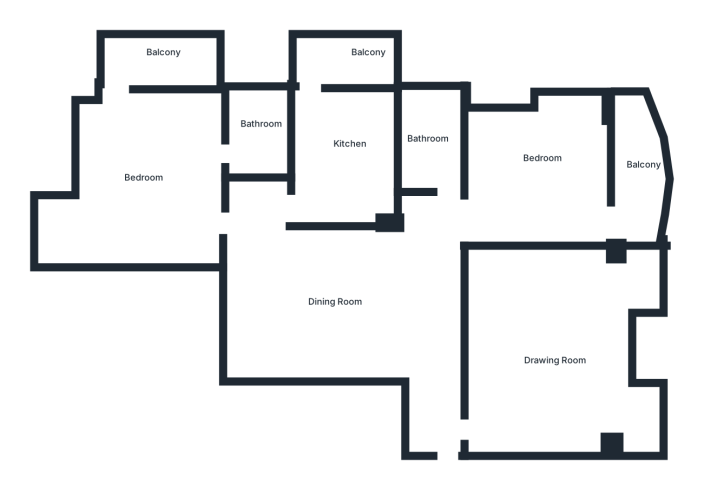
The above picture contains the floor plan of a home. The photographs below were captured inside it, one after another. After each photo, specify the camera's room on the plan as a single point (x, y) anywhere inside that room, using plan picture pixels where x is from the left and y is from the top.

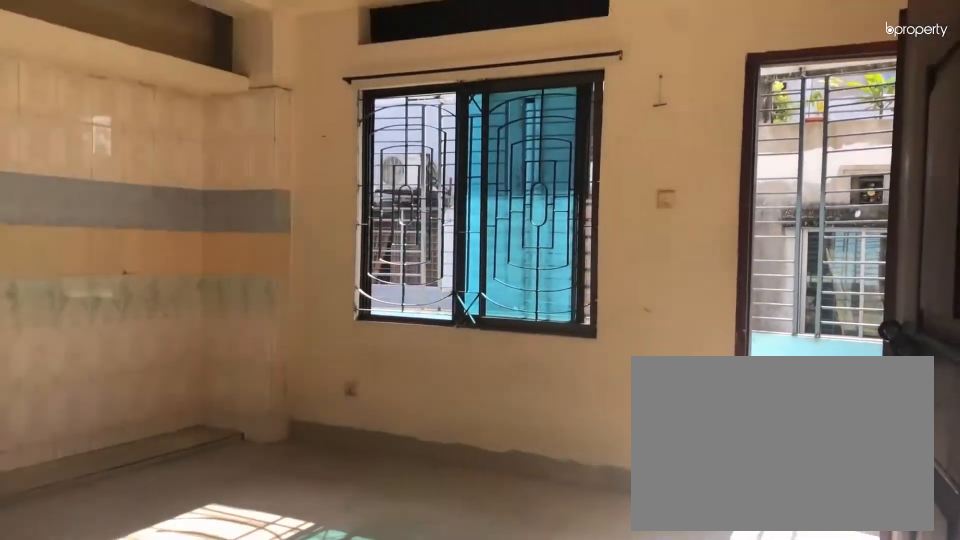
(531, 187)
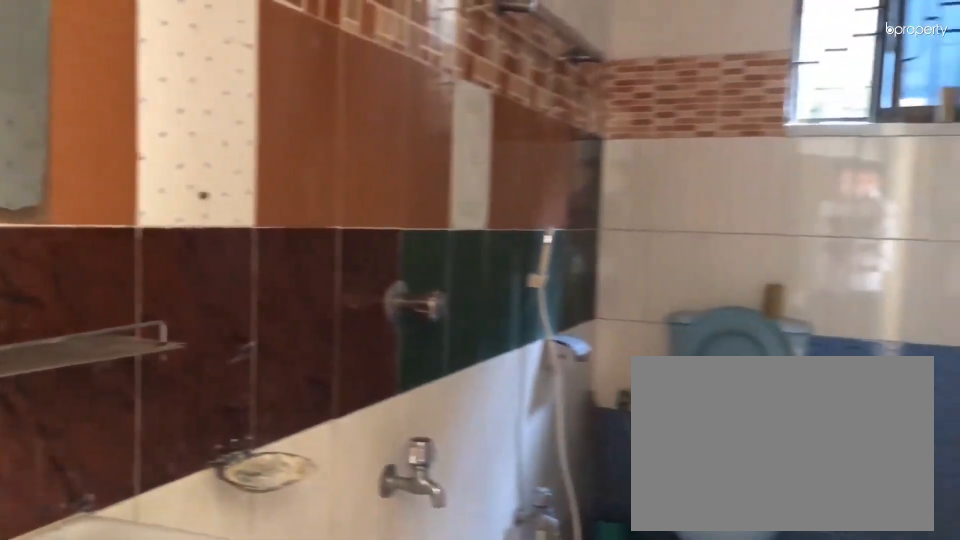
(438, 138)
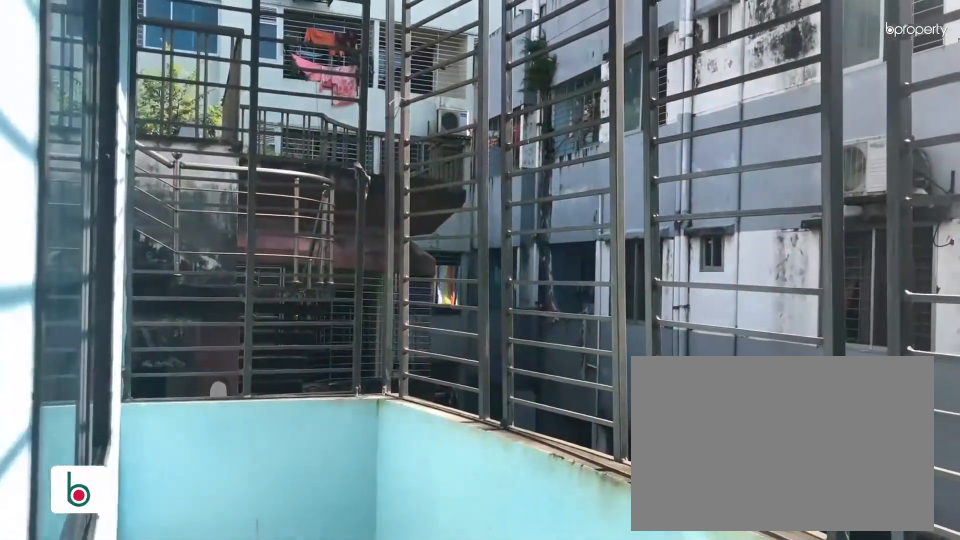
(644, 187)
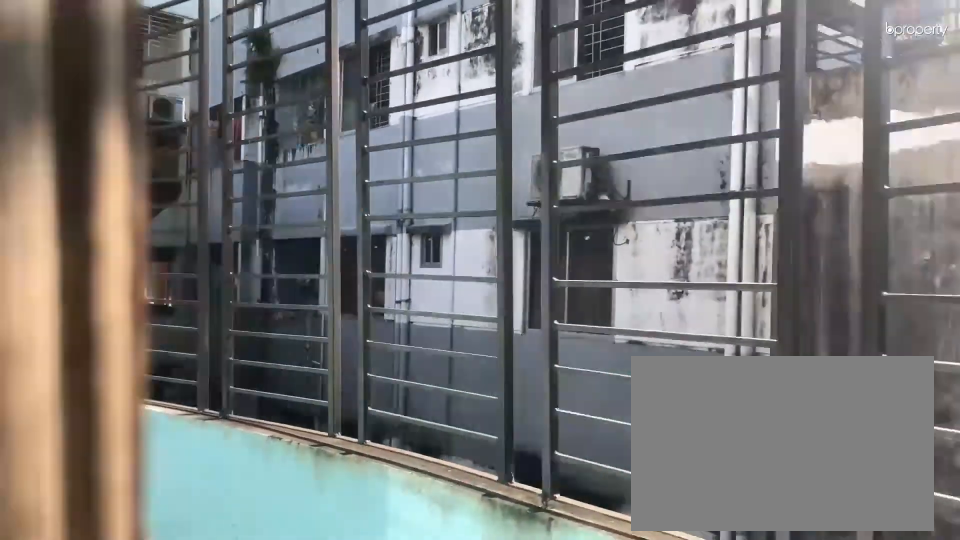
(644, 187)
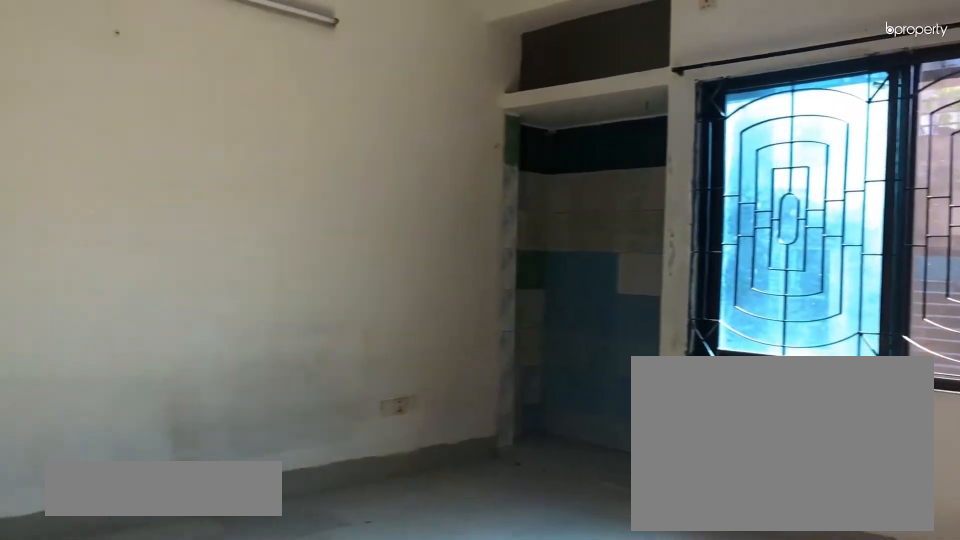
(547, 333)
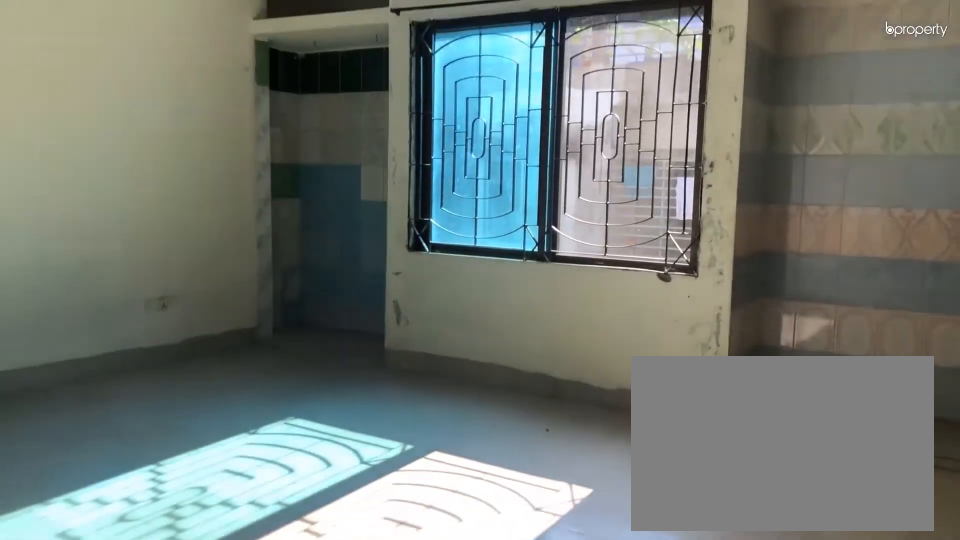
(547, 333)
